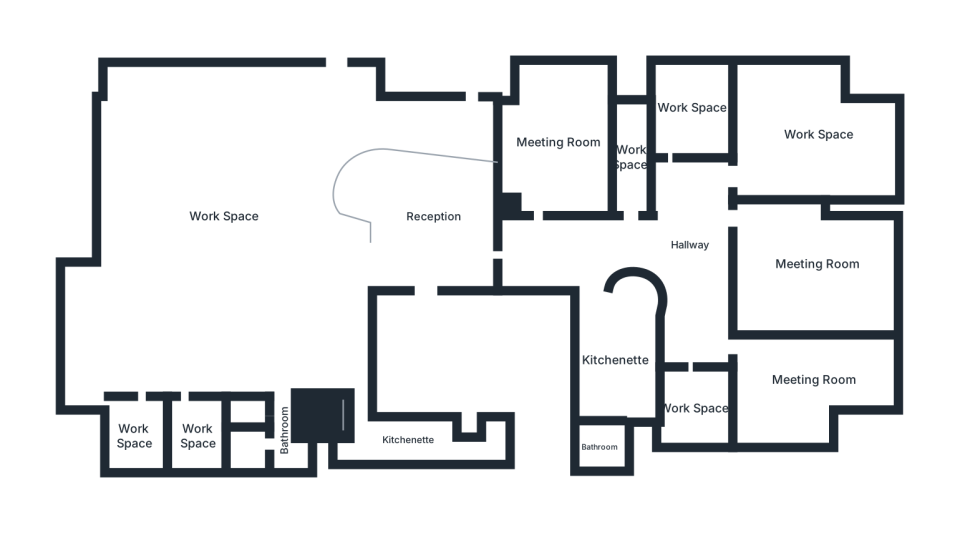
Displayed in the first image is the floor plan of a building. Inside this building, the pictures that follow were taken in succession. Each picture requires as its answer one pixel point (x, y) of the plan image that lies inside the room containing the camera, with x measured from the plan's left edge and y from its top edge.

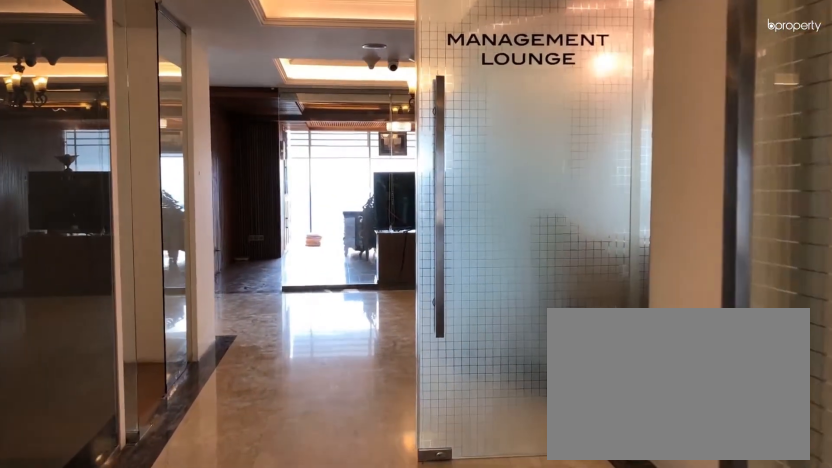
(539, 249)
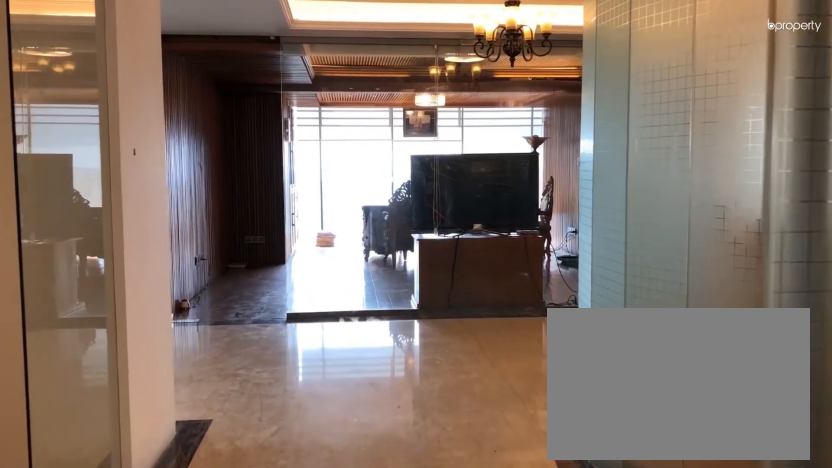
(539, 249)
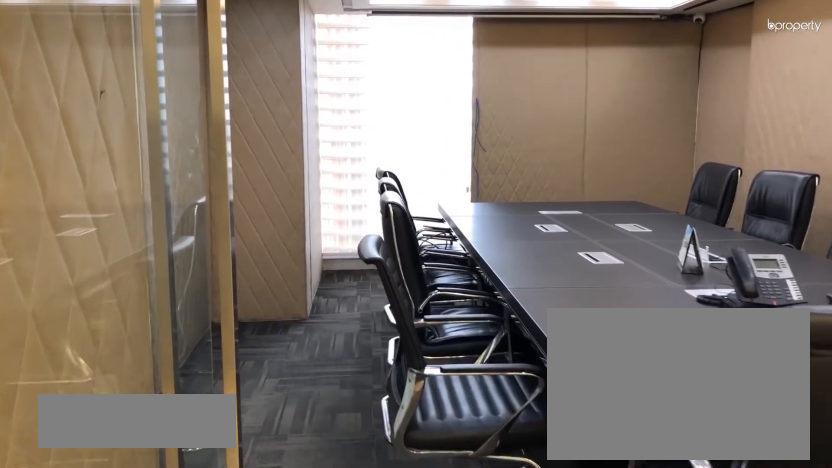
(560, 142)
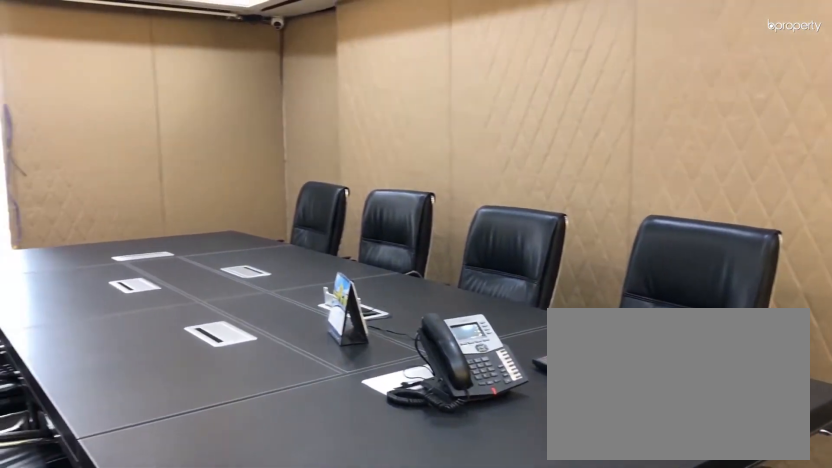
(561, 142)
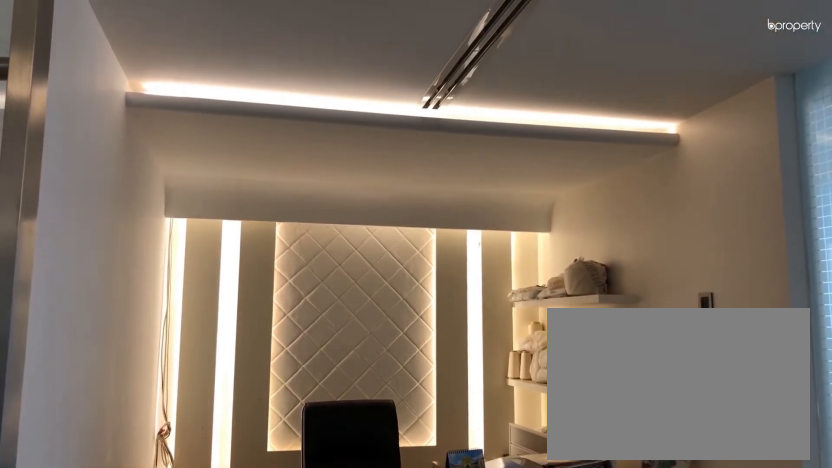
(632, 159)
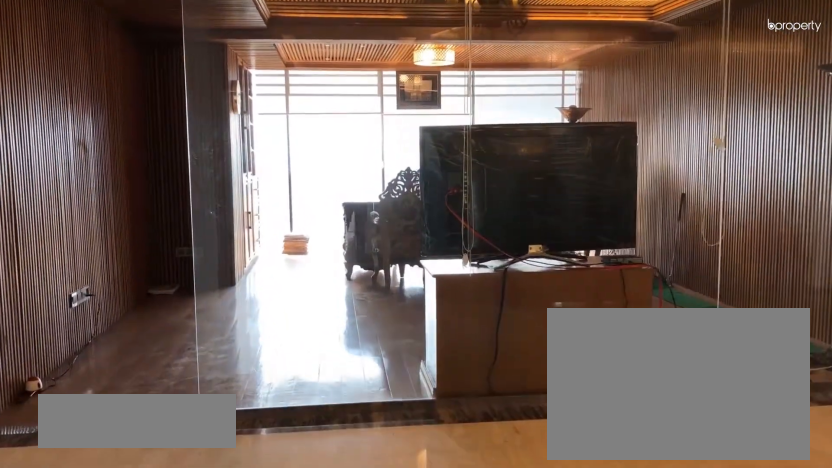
(689, 245)
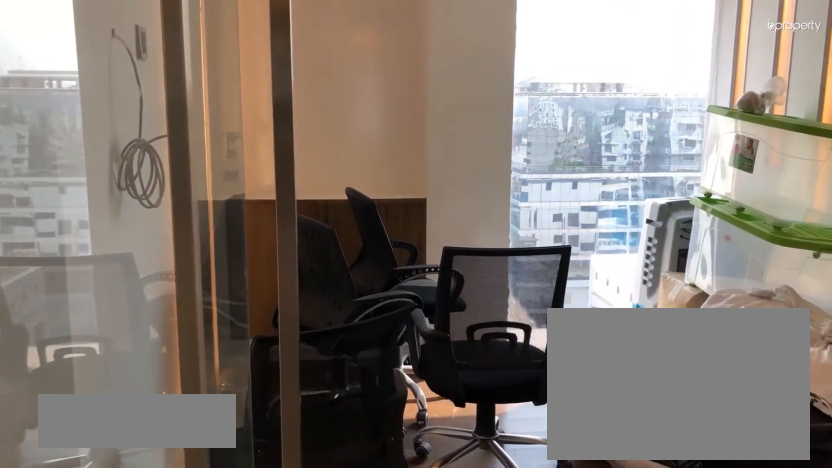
(693, 108)
